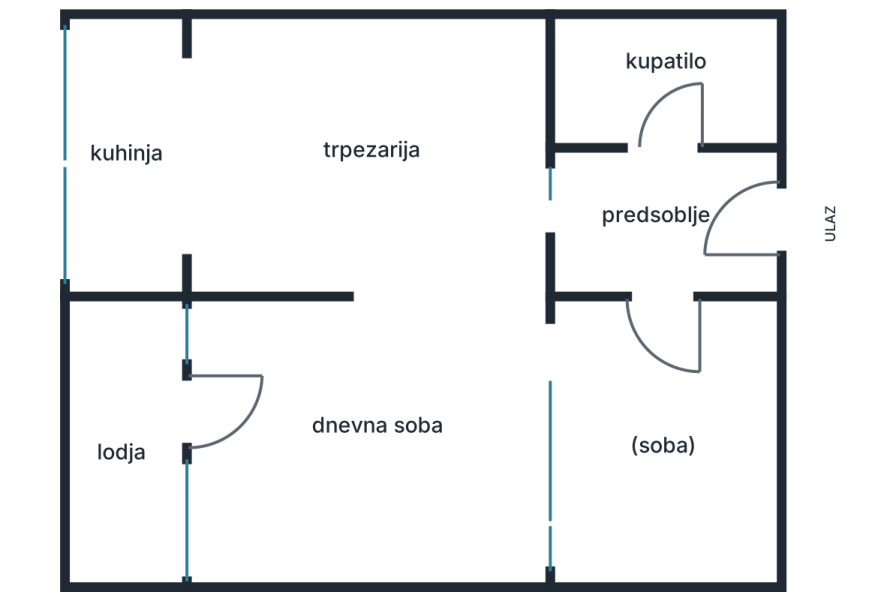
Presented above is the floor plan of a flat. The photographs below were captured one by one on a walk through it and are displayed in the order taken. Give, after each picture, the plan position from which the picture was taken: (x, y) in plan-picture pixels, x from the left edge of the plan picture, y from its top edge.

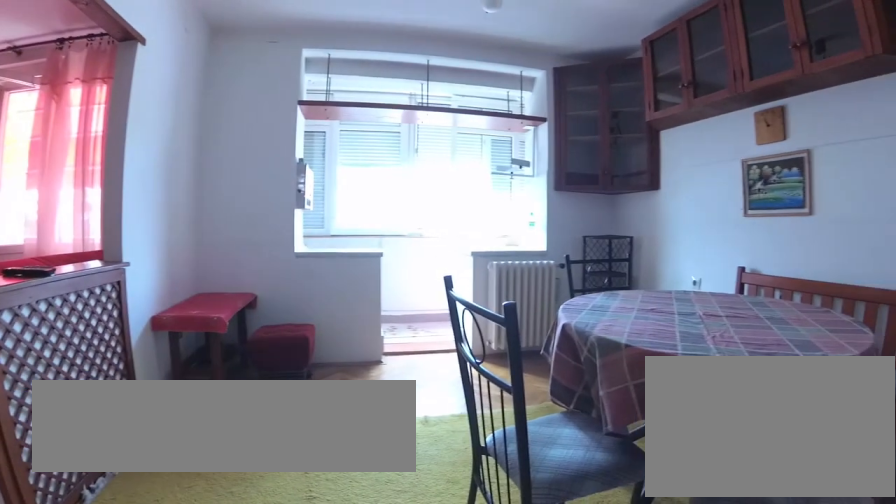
(558, 210)
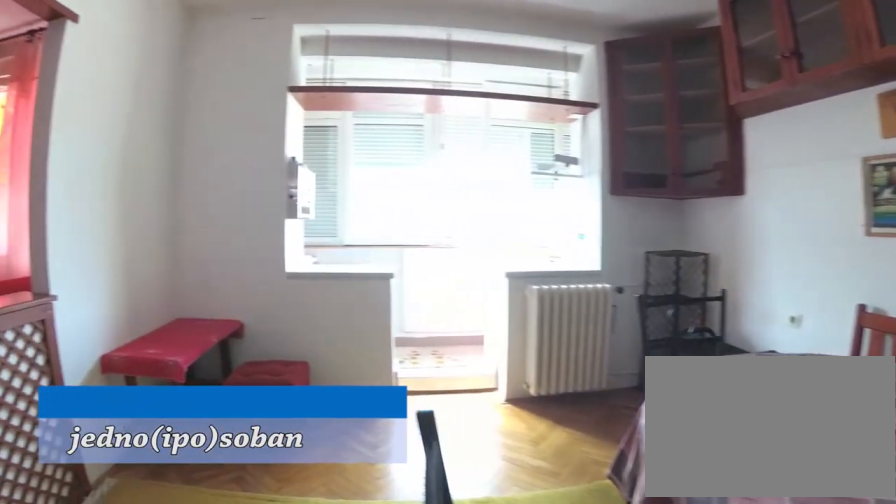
(556, 208)
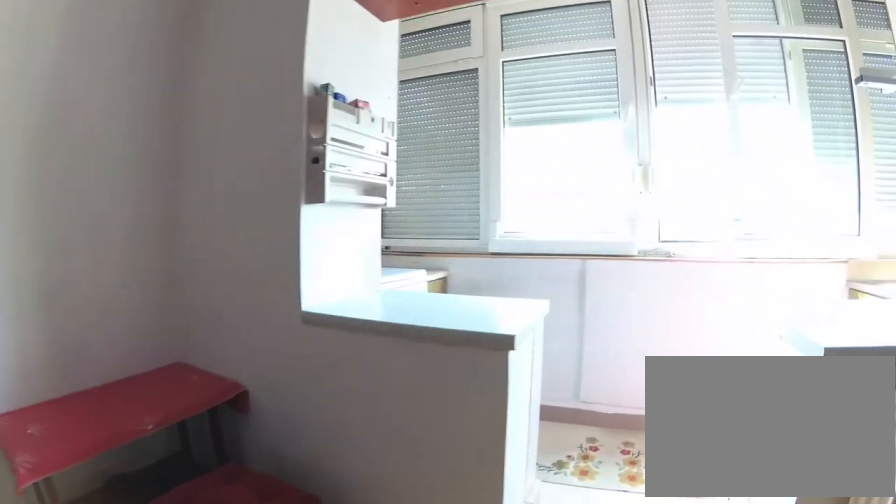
(324, 197)
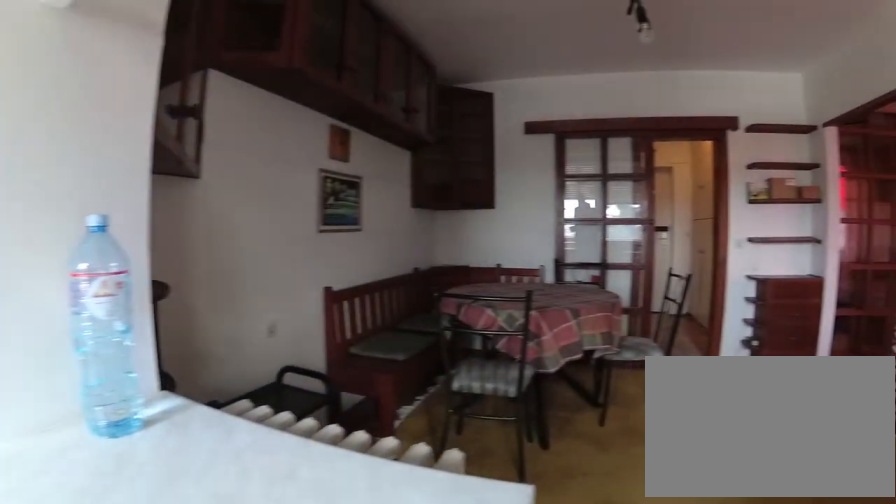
(116, 184)
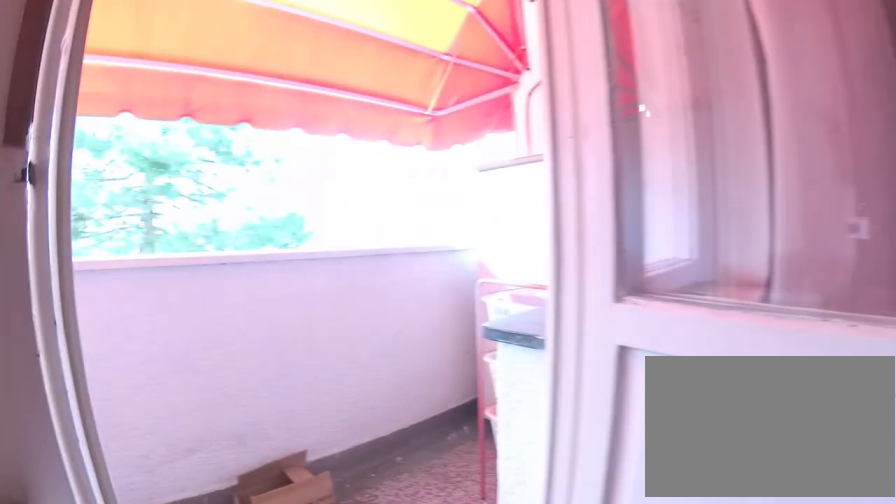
(239, 451)
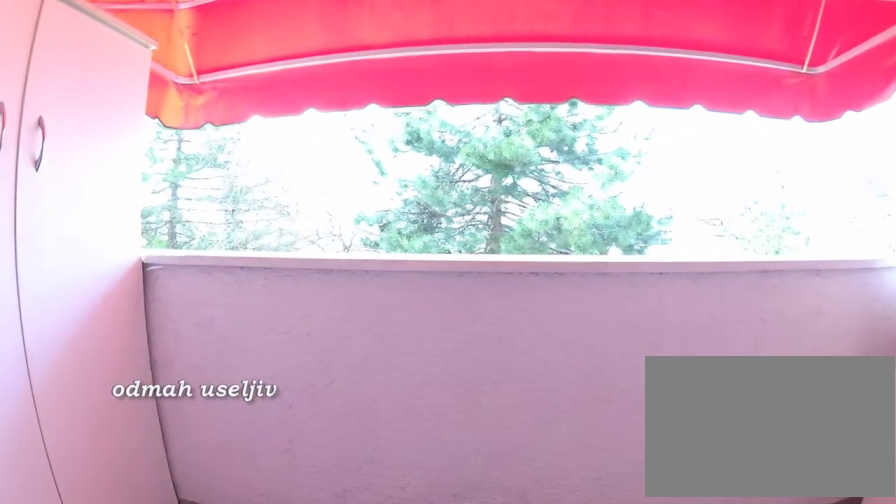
(205, 431)
